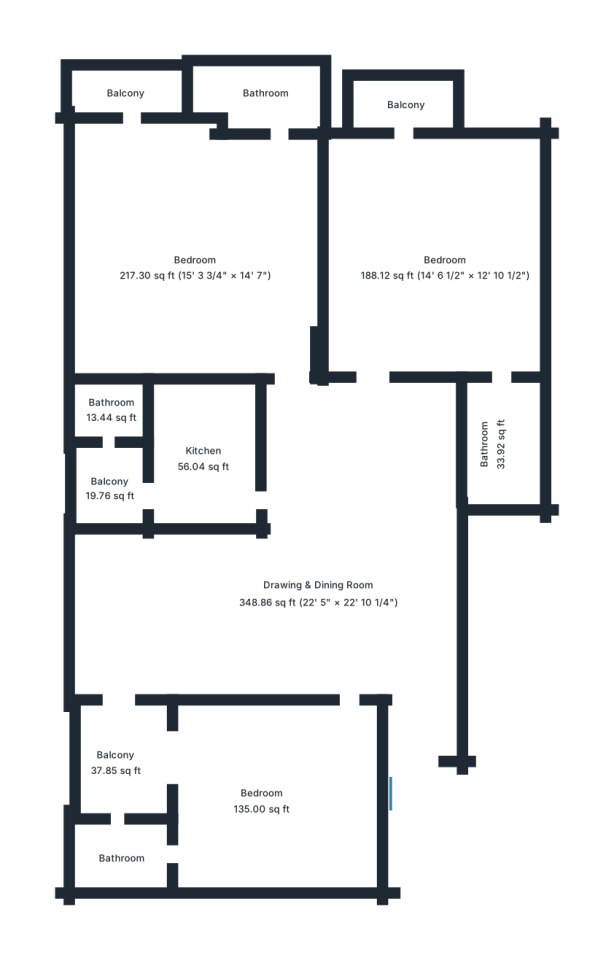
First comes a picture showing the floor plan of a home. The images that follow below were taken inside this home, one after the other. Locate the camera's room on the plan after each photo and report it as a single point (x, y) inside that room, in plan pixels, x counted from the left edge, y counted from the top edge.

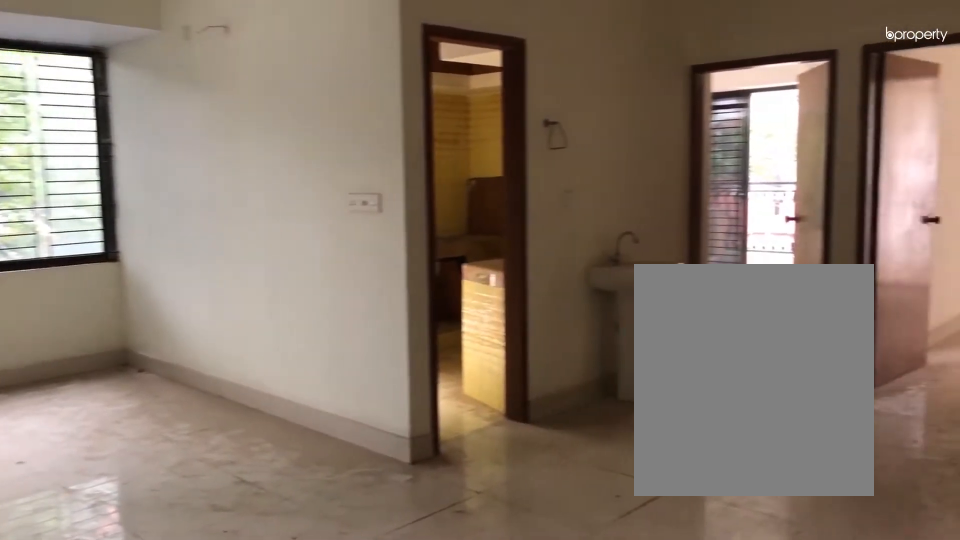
(319, 595)
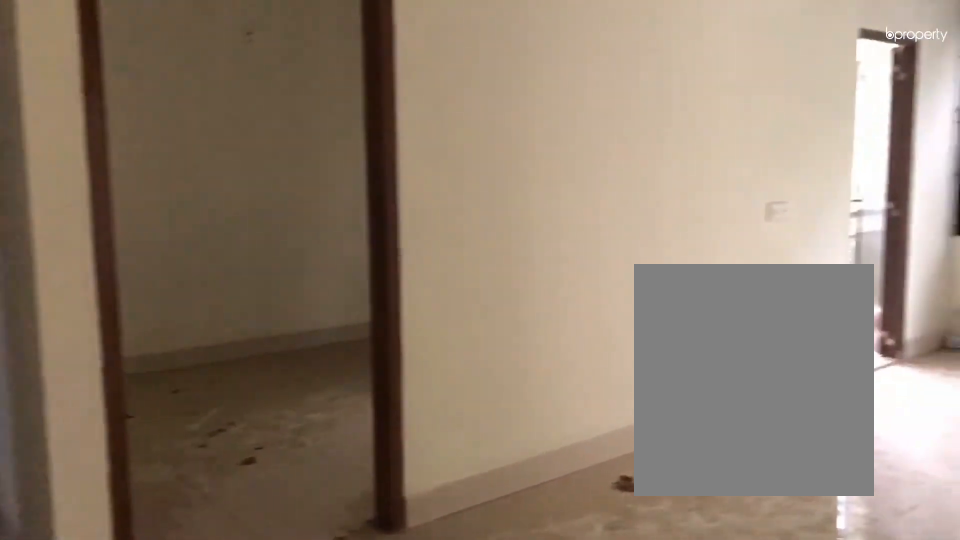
(318, 596)
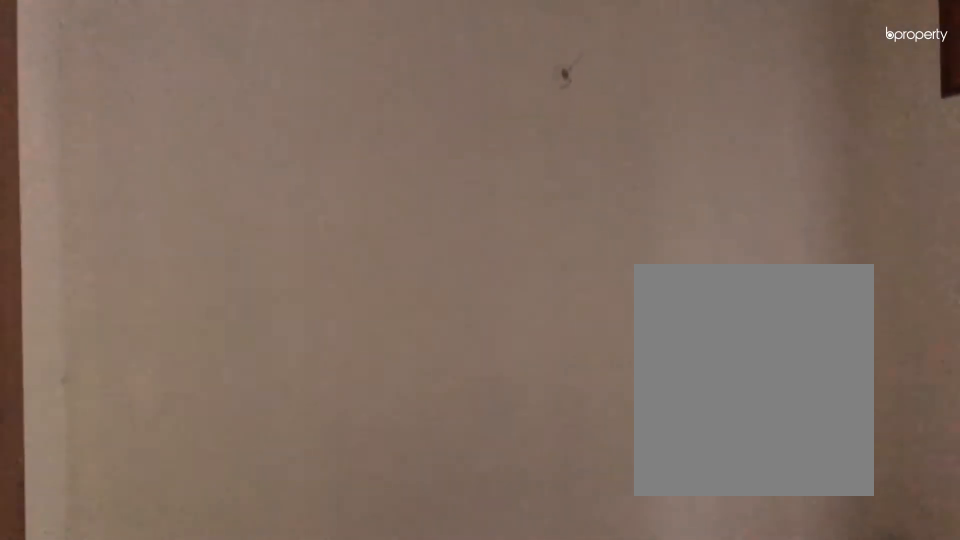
(255, 806)
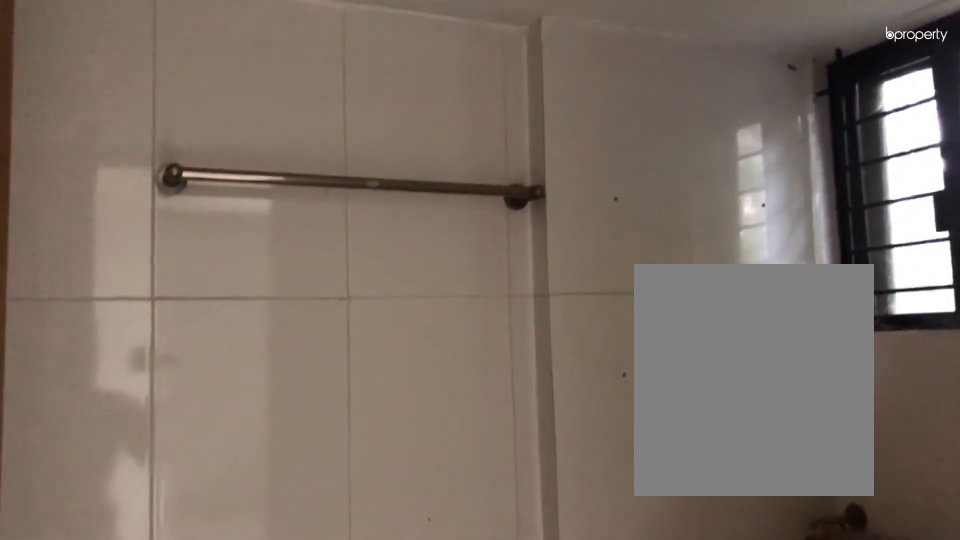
(127, 852)
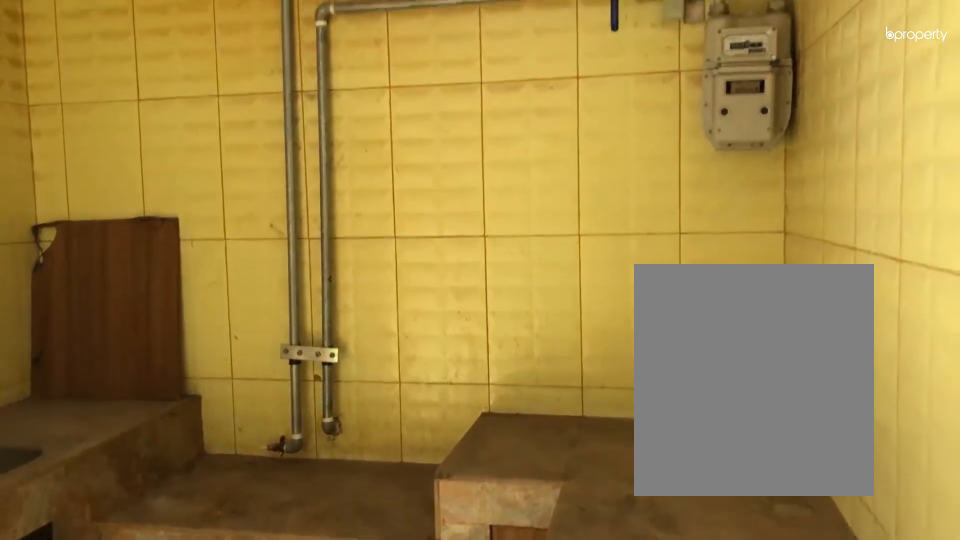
(202, 447)
